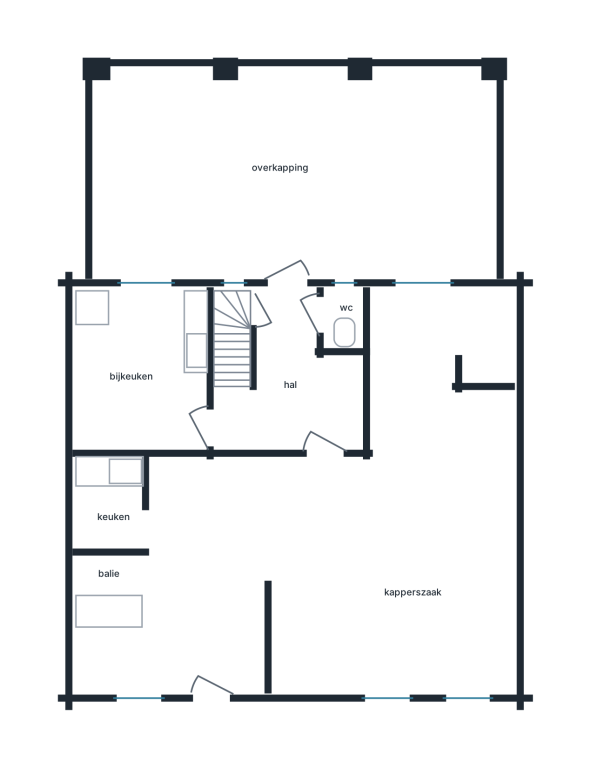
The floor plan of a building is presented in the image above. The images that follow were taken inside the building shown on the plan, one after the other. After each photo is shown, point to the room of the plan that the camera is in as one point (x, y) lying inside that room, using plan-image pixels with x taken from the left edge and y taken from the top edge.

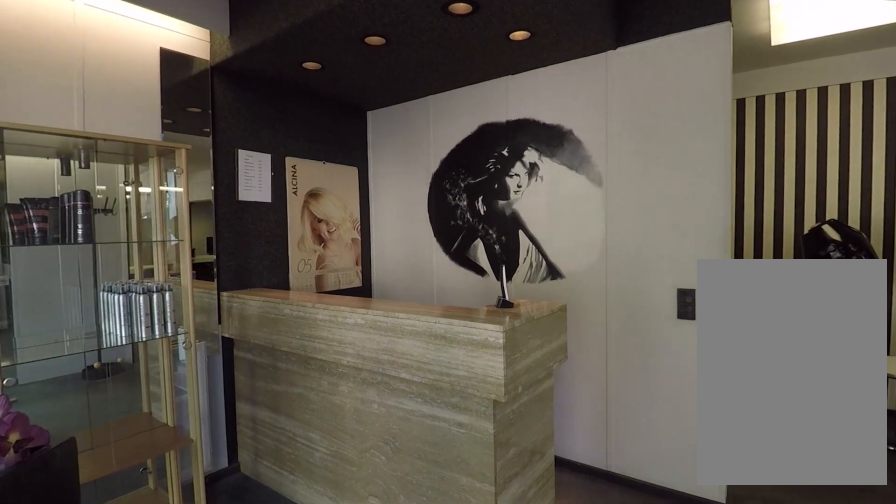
(170, 574)
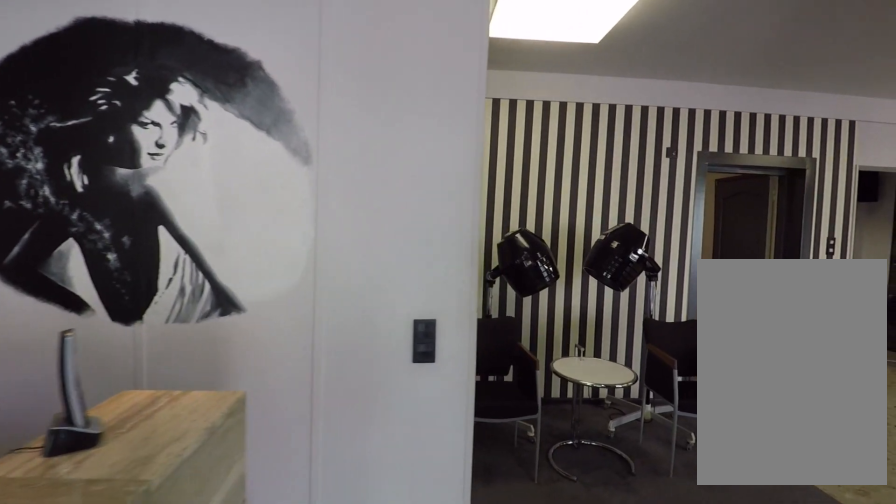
(170, 574)
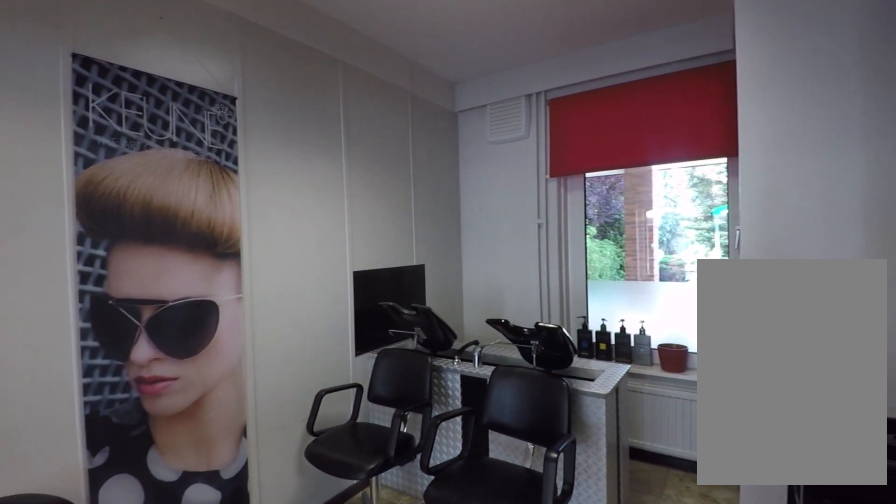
(400, 531)
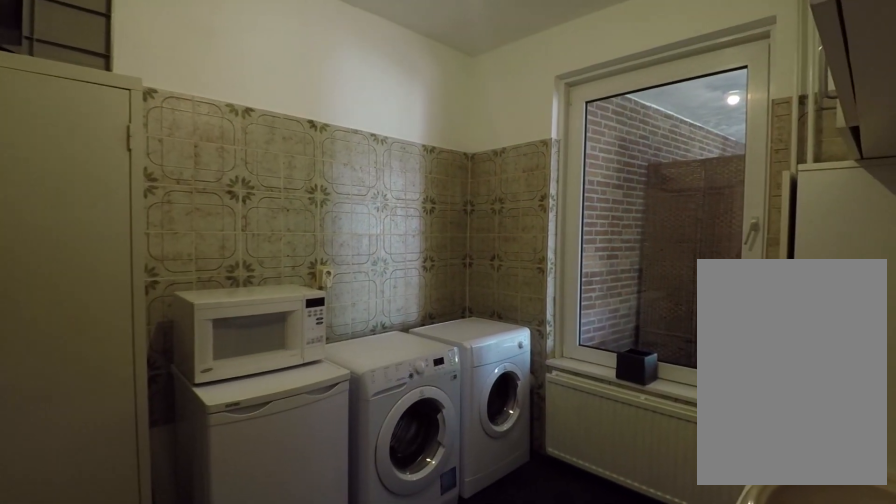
(141, 370)
